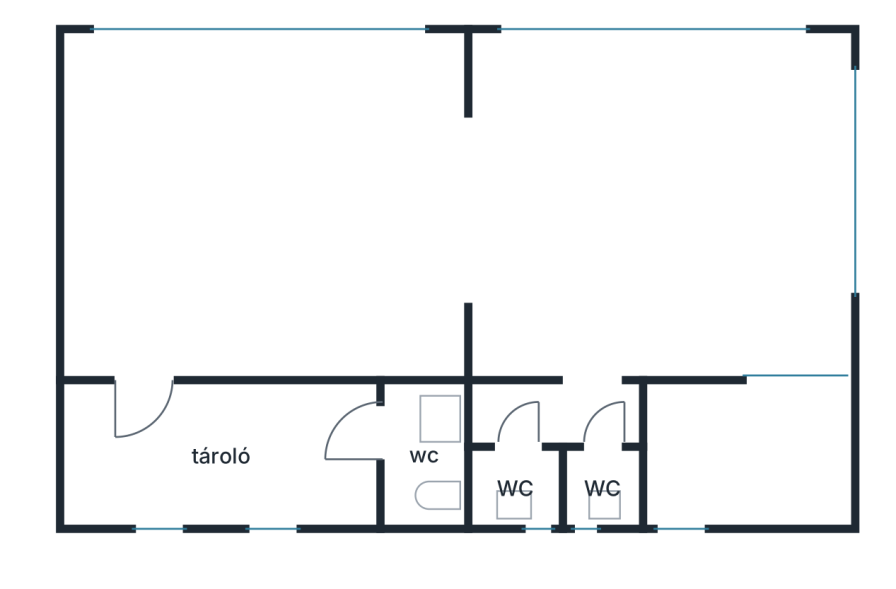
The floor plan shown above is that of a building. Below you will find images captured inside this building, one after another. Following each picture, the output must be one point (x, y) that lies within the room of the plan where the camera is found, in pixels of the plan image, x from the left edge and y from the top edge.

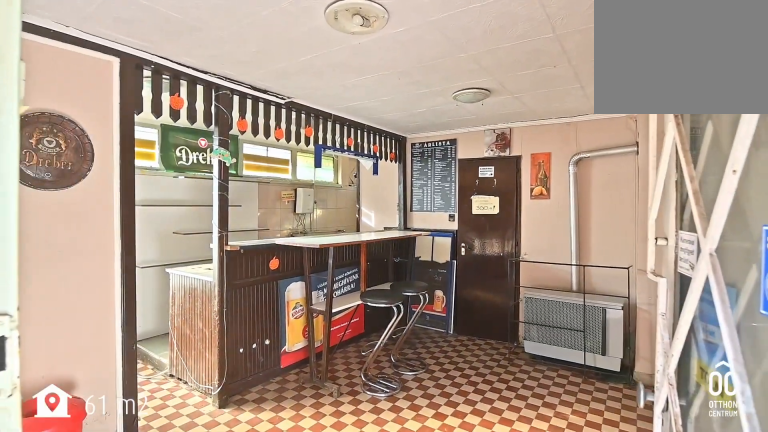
(574, 74)
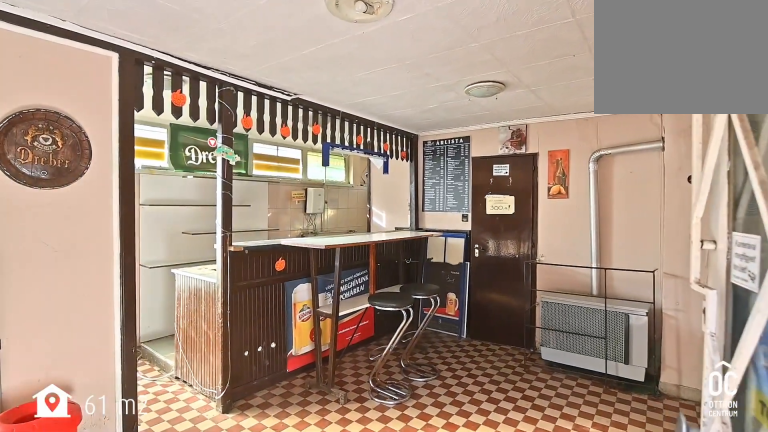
(574, 74)
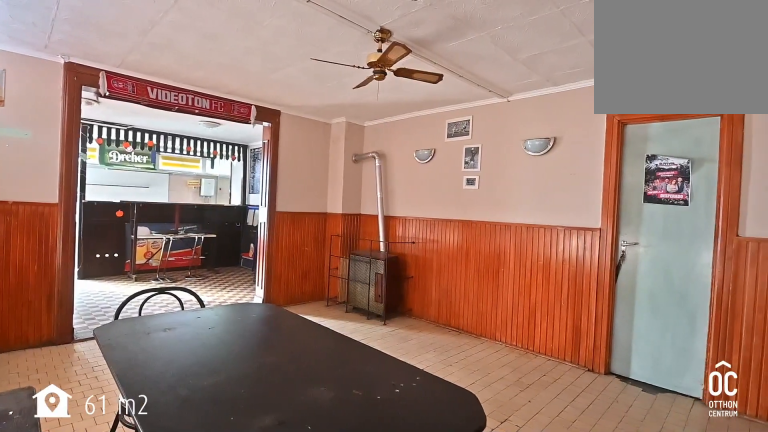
(270, 201)
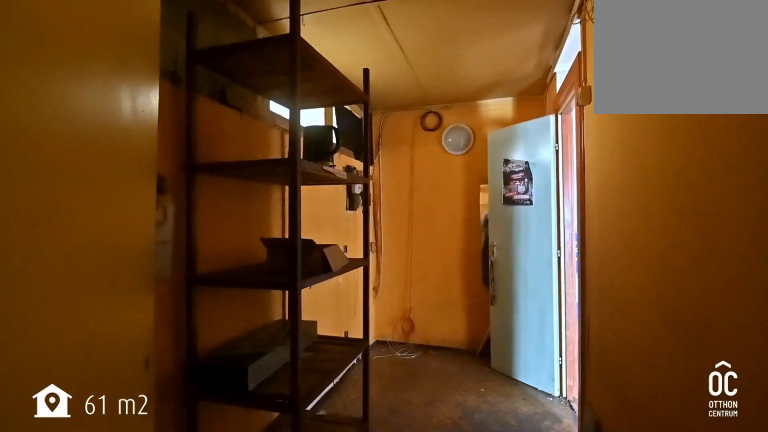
(242, 454)
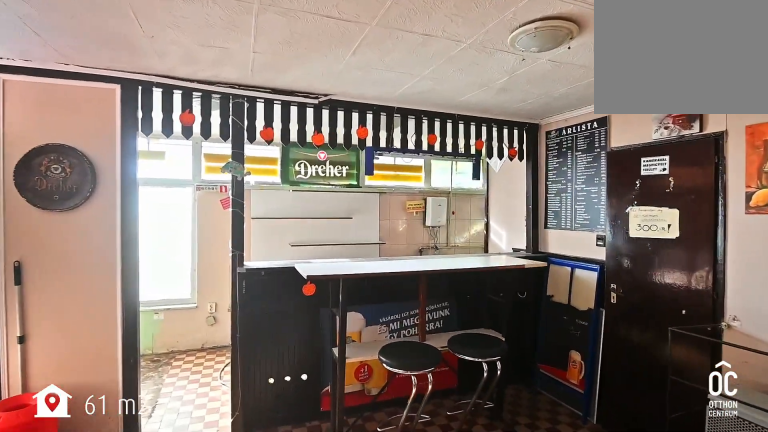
(750, 214)
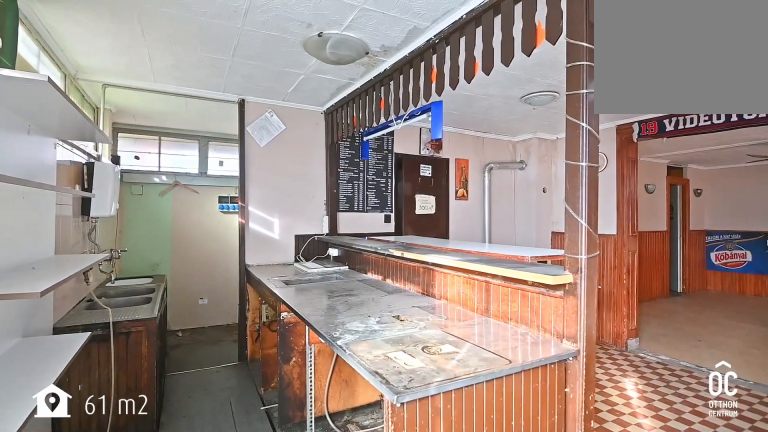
(750, 214)
